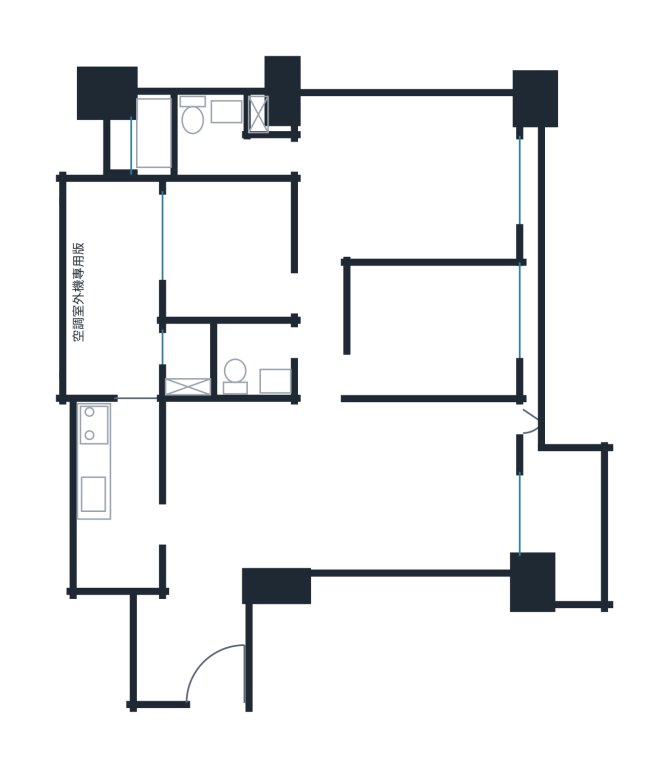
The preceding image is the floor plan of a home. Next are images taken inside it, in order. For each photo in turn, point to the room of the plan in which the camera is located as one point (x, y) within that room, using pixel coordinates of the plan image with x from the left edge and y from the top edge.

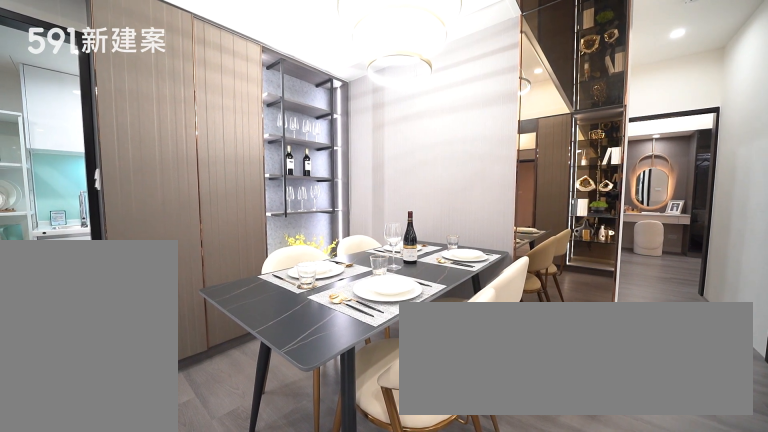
(249, 463)
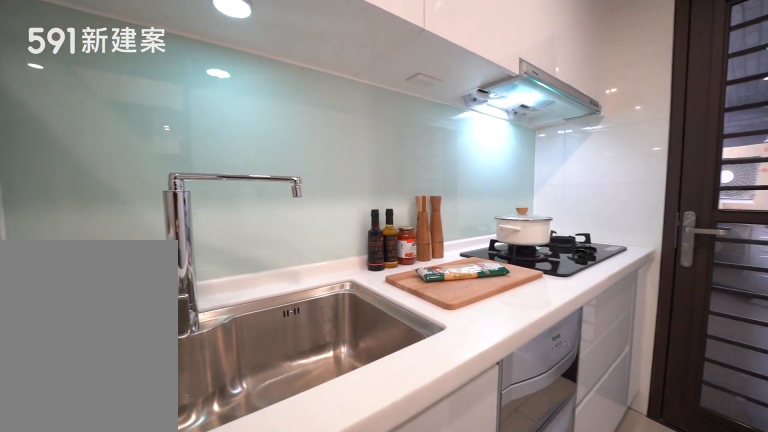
(118, 494)
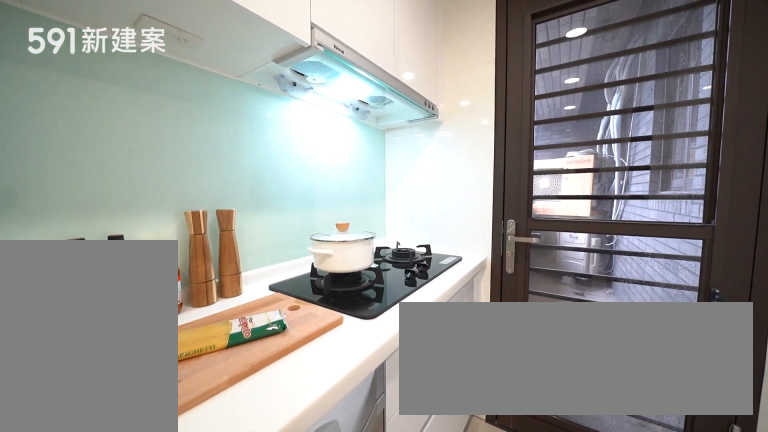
(118, 494)
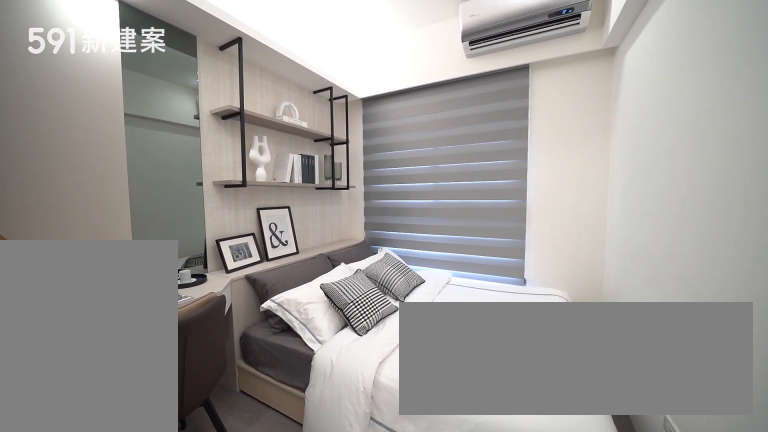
(437, 327)
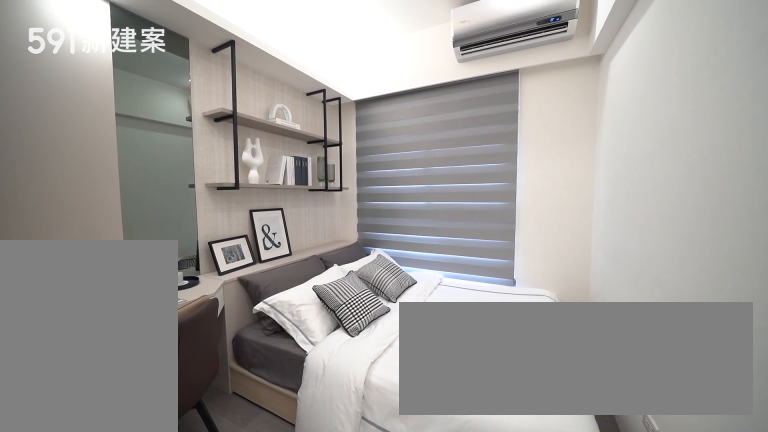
(437, 327)
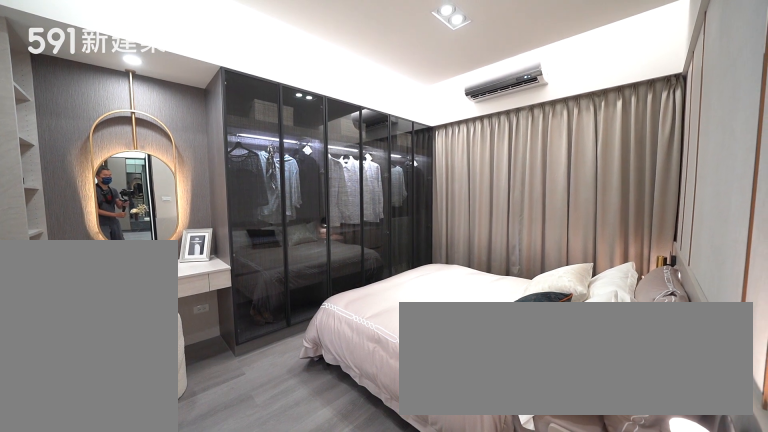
(413, 174)
